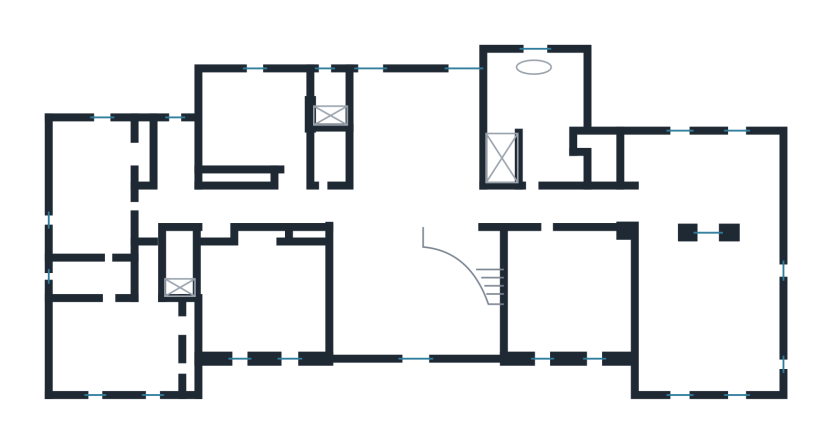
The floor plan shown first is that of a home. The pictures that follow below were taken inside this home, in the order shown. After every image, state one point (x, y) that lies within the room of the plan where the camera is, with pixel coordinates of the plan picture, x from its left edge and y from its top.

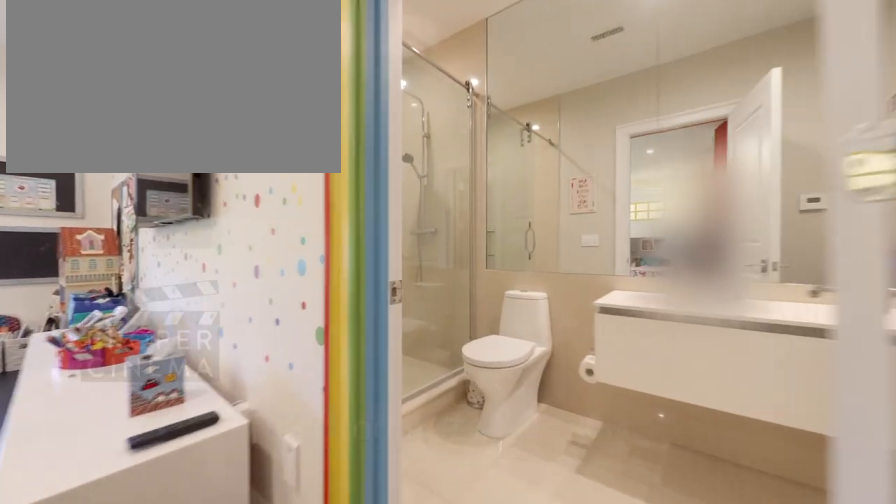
(263, 297)
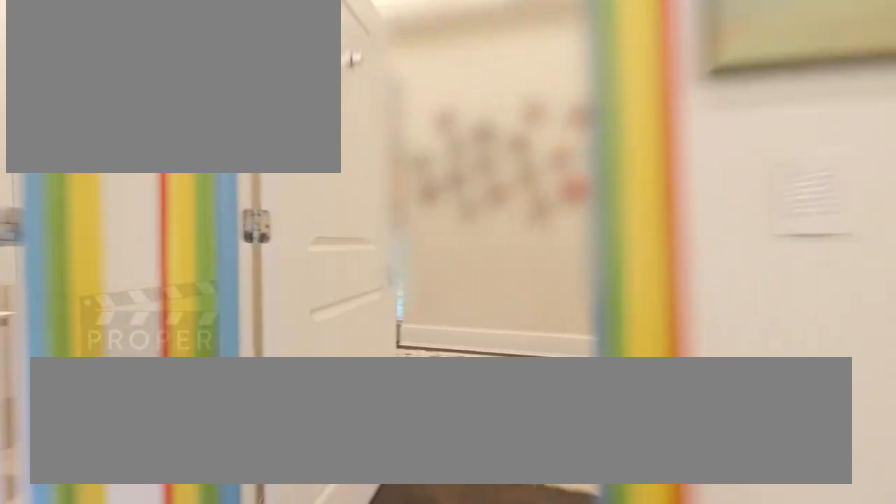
(263, 297)
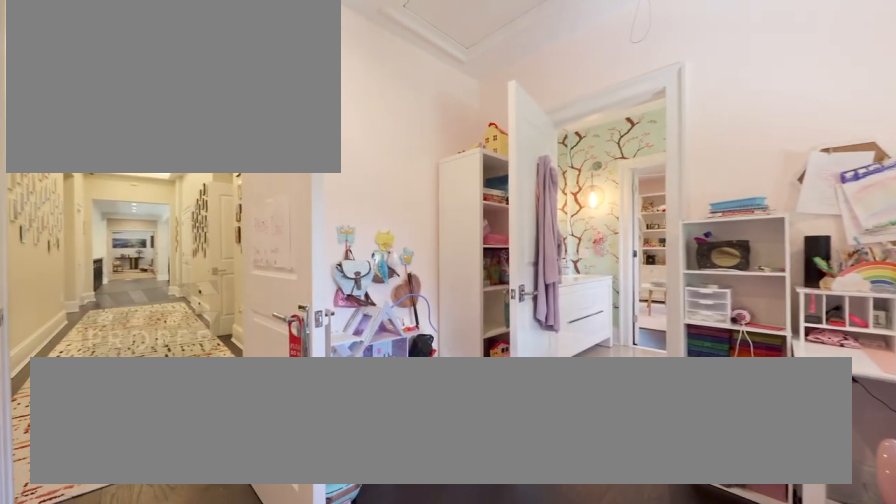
(91, 186)
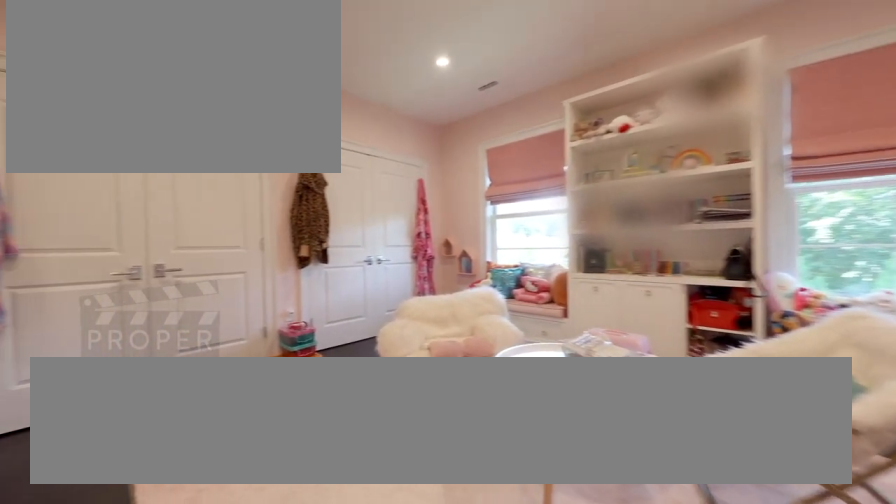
(122, 329)
